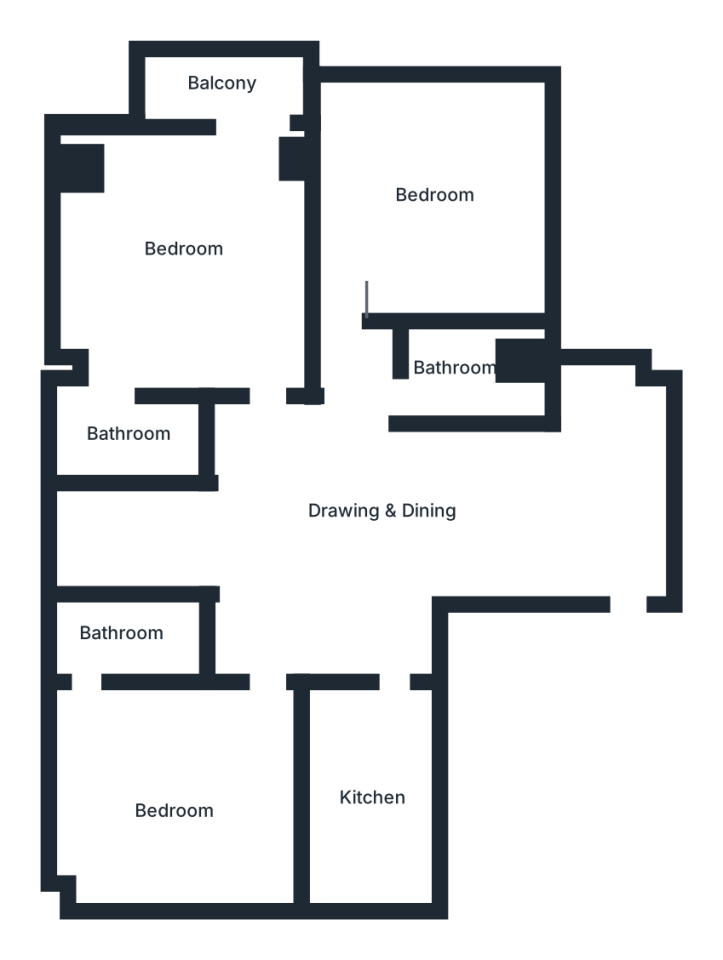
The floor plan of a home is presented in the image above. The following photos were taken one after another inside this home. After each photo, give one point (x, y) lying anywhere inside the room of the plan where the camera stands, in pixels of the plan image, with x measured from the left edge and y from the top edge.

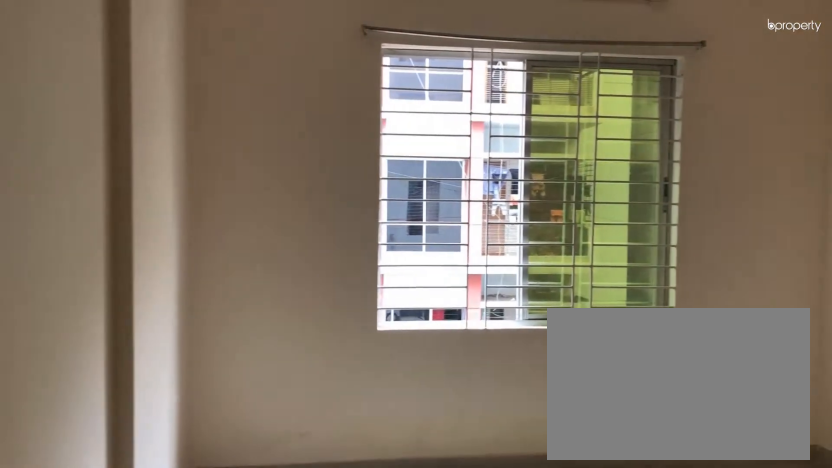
(418, 191)
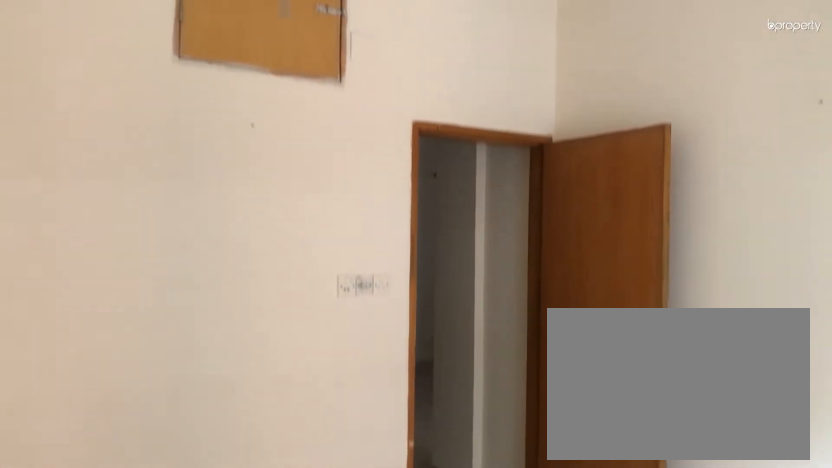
(406, 204)
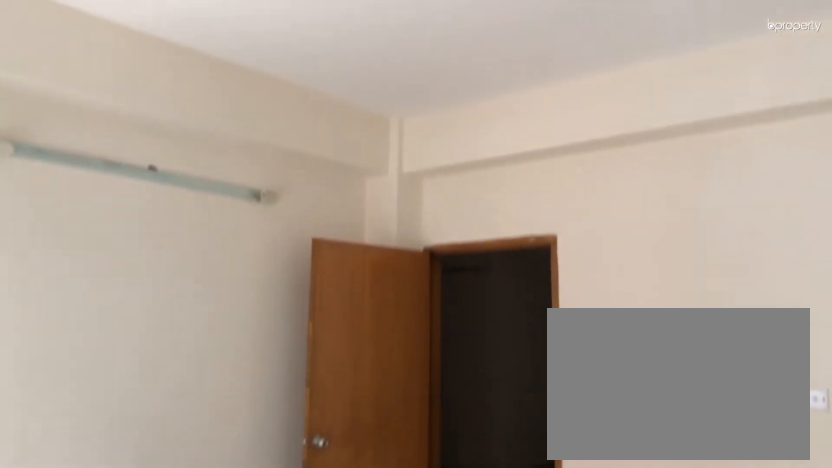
(136, 288)
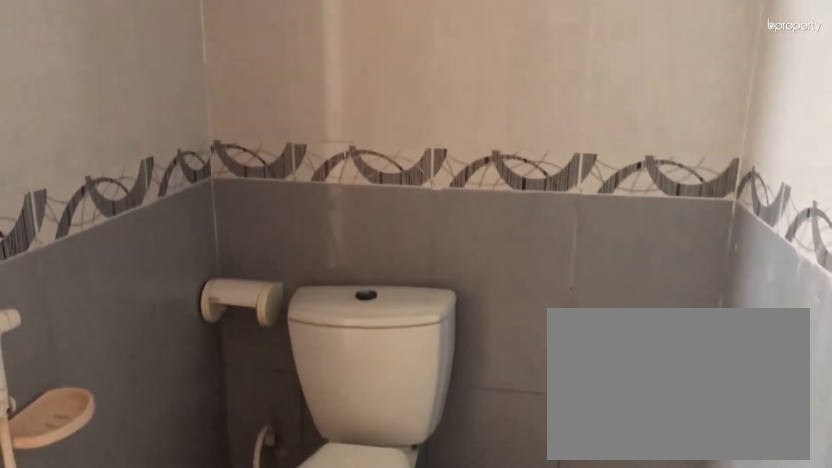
(109, 443)
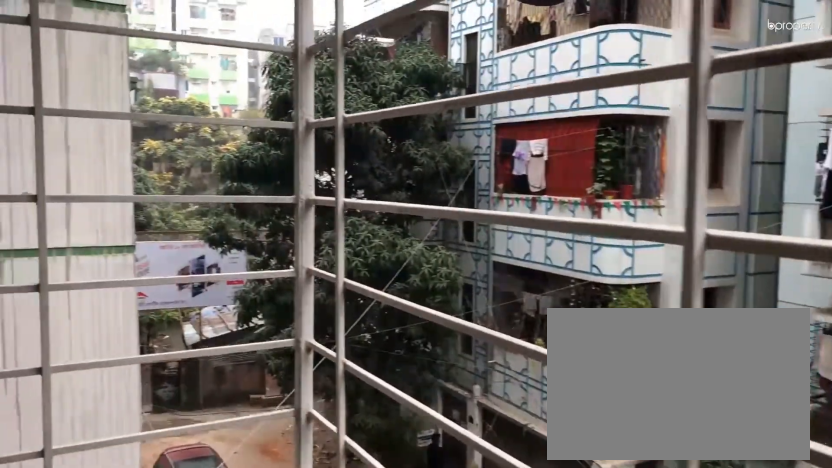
(243, 89)
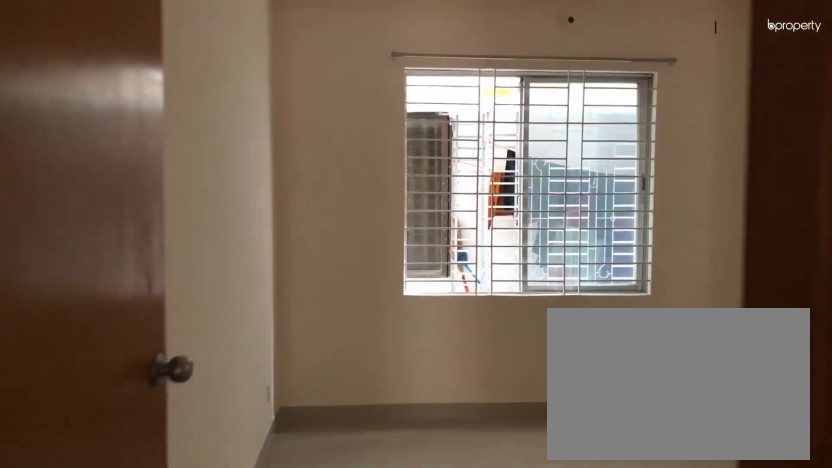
(175, 782)
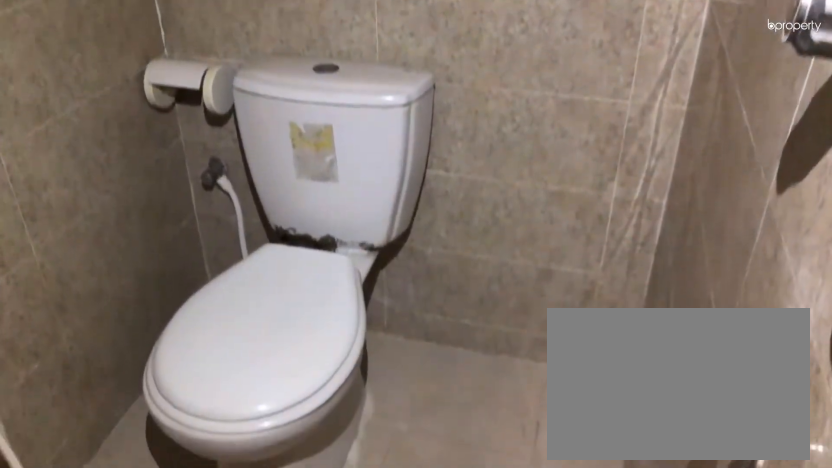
(118, 644)
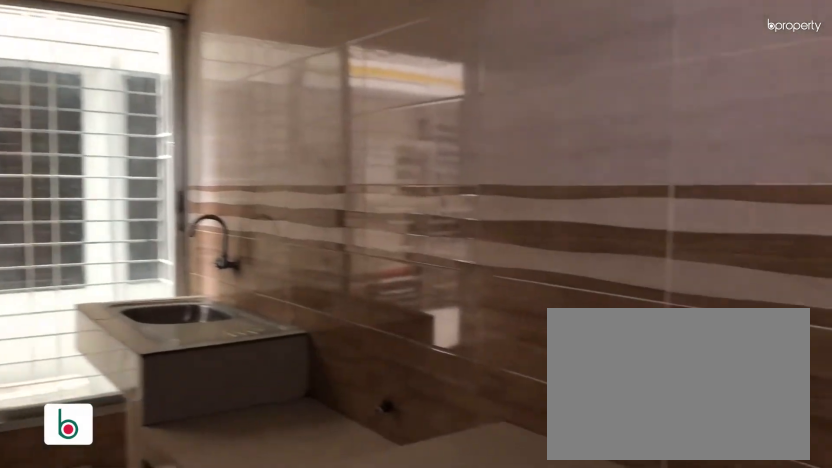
(370, 783)
